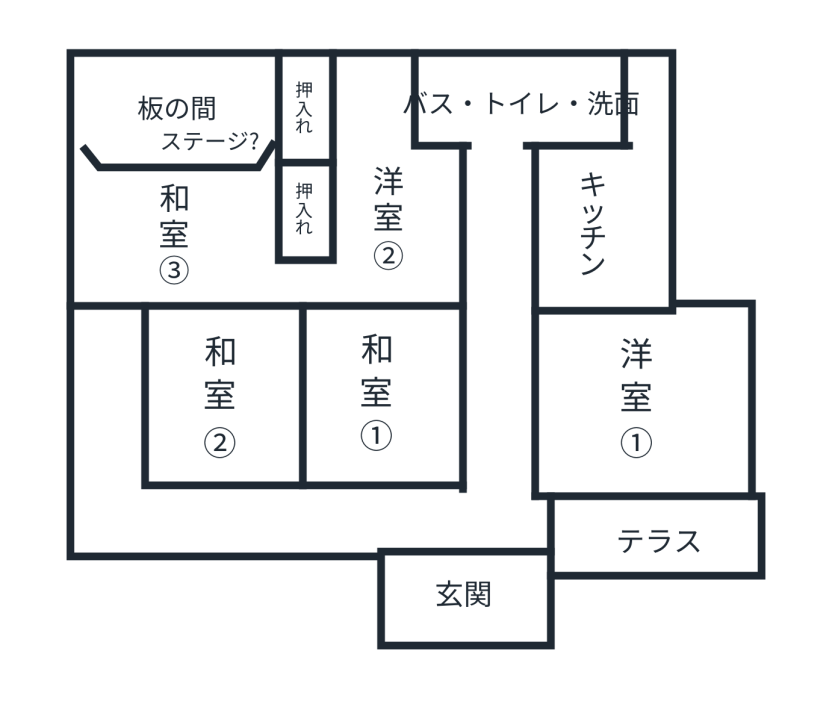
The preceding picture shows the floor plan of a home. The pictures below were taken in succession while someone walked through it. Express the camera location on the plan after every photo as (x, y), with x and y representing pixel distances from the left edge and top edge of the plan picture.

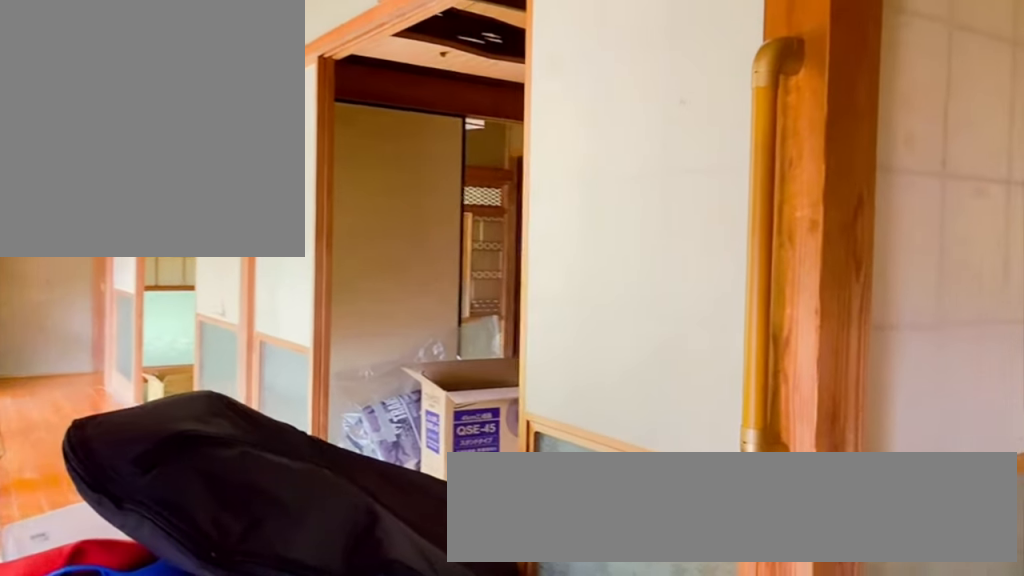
(475, 463)
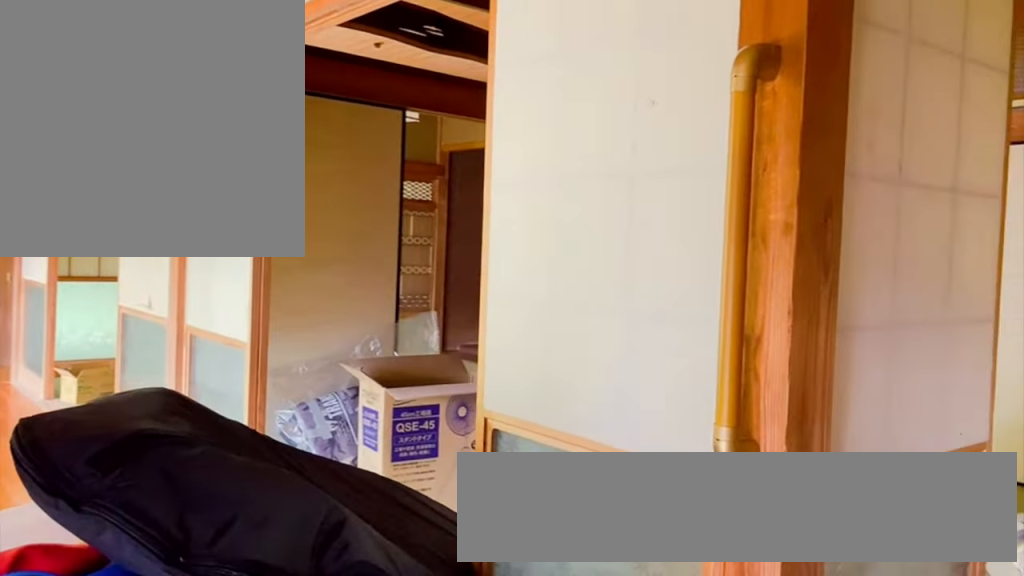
(475, 460)
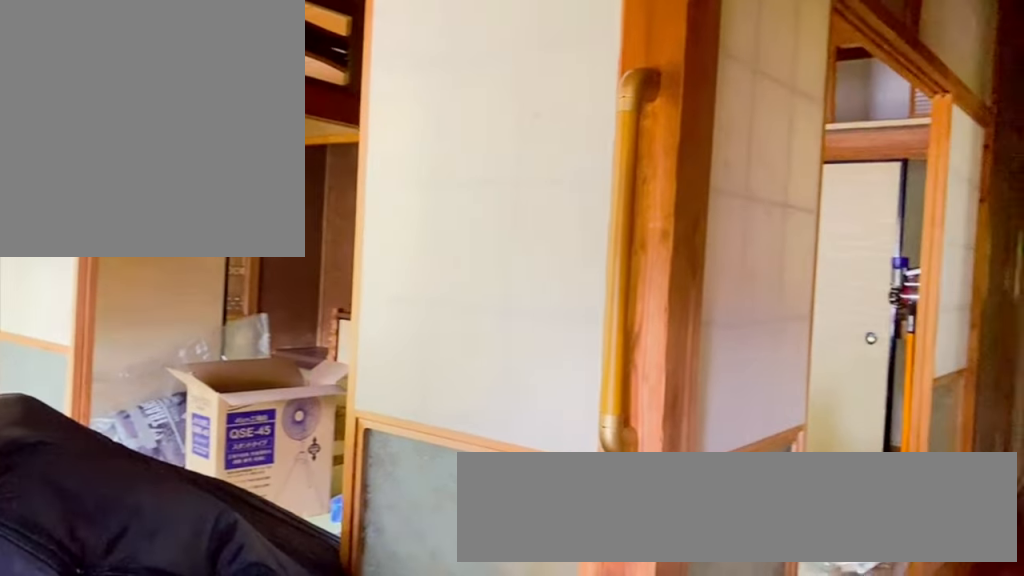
(476, 452)
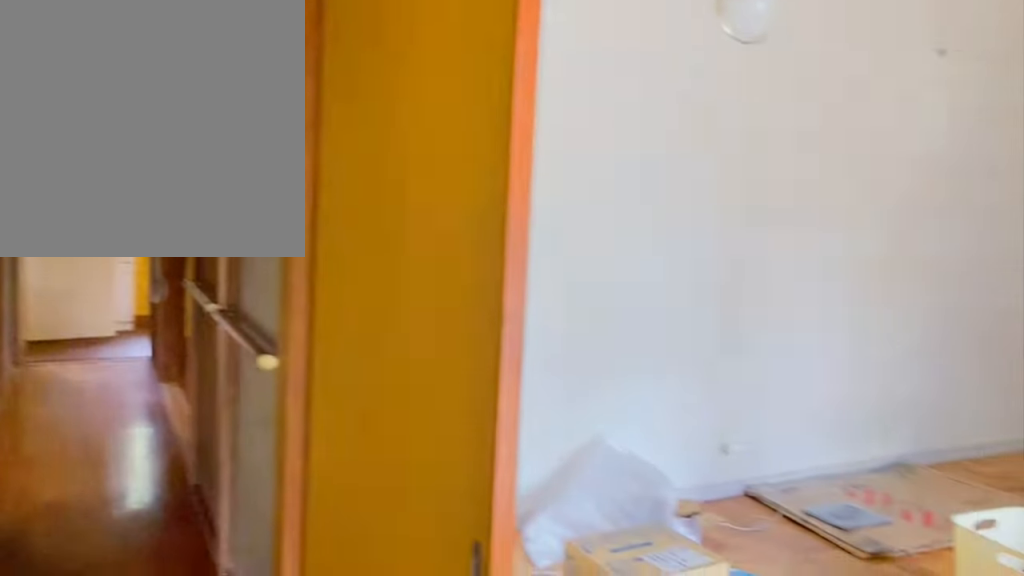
(523, 396)
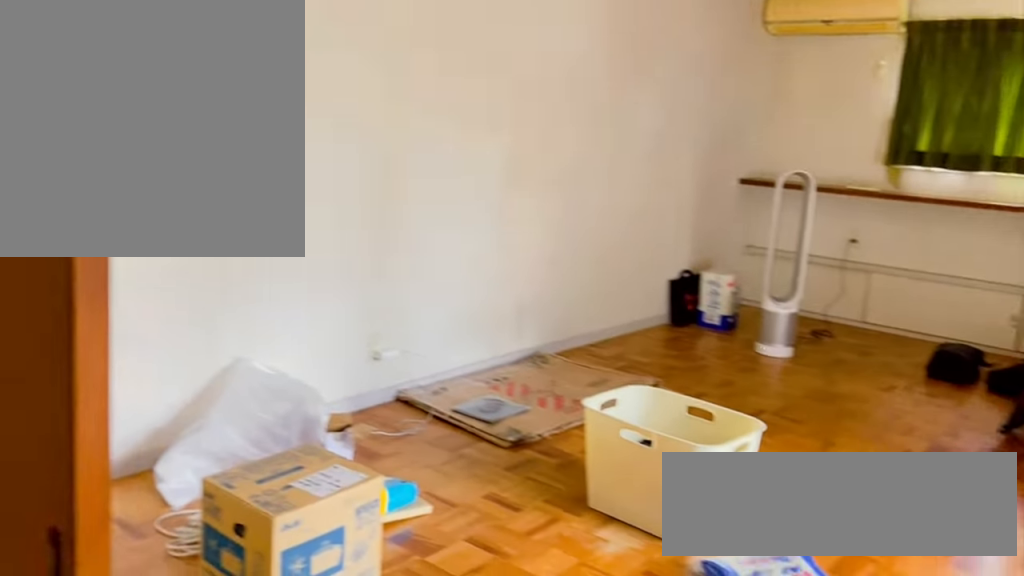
(530, 394)
